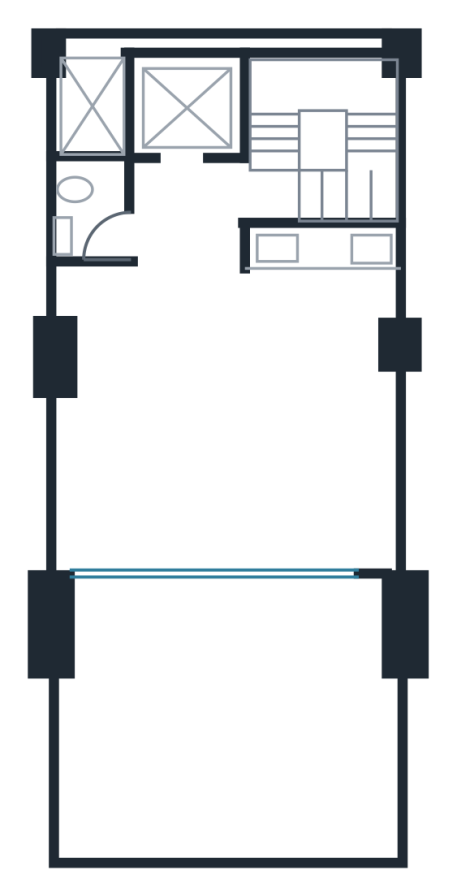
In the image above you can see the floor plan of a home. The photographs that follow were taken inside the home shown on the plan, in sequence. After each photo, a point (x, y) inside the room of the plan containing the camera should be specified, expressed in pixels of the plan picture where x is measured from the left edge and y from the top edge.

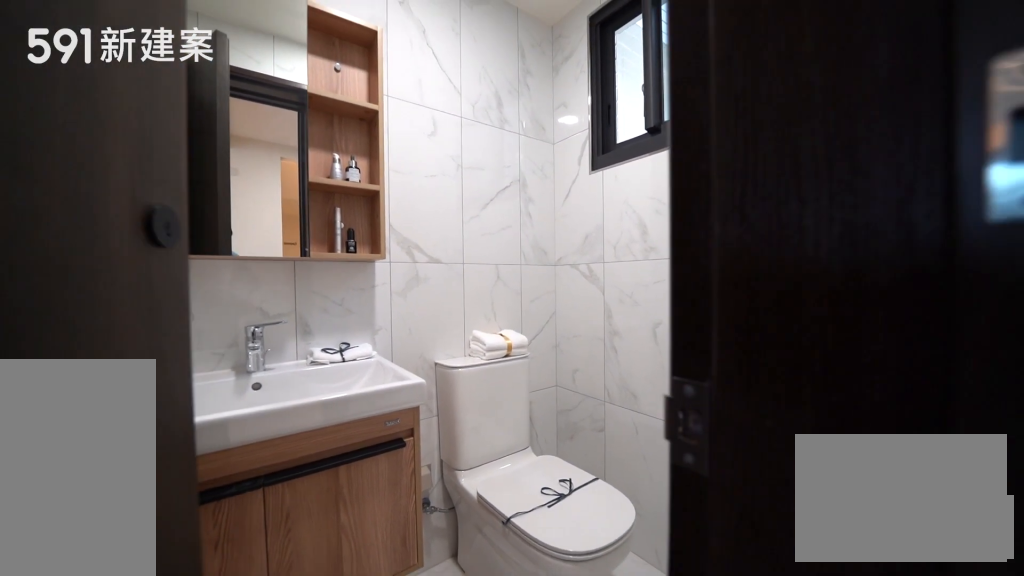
(88, 210)
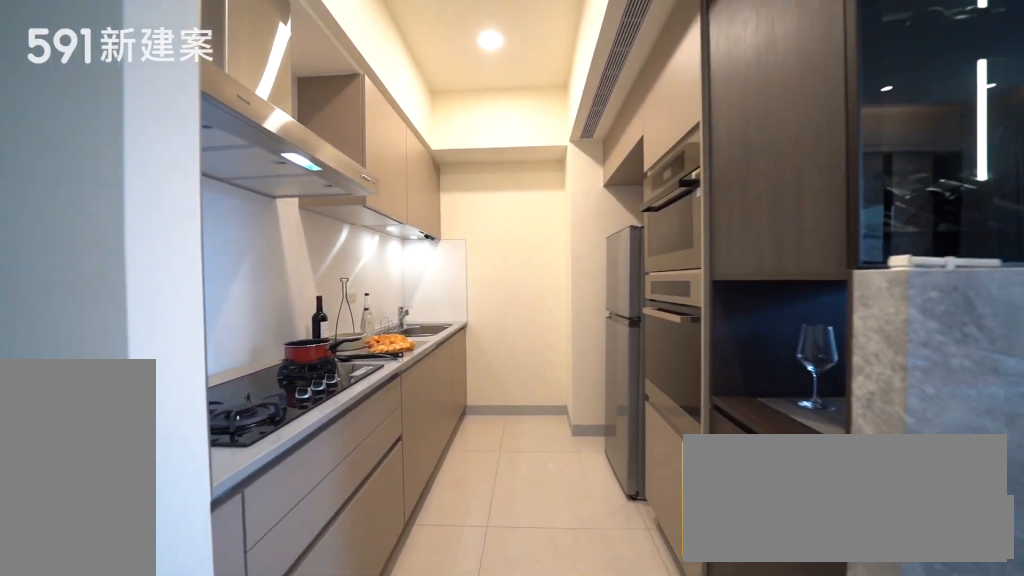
(335, 287)
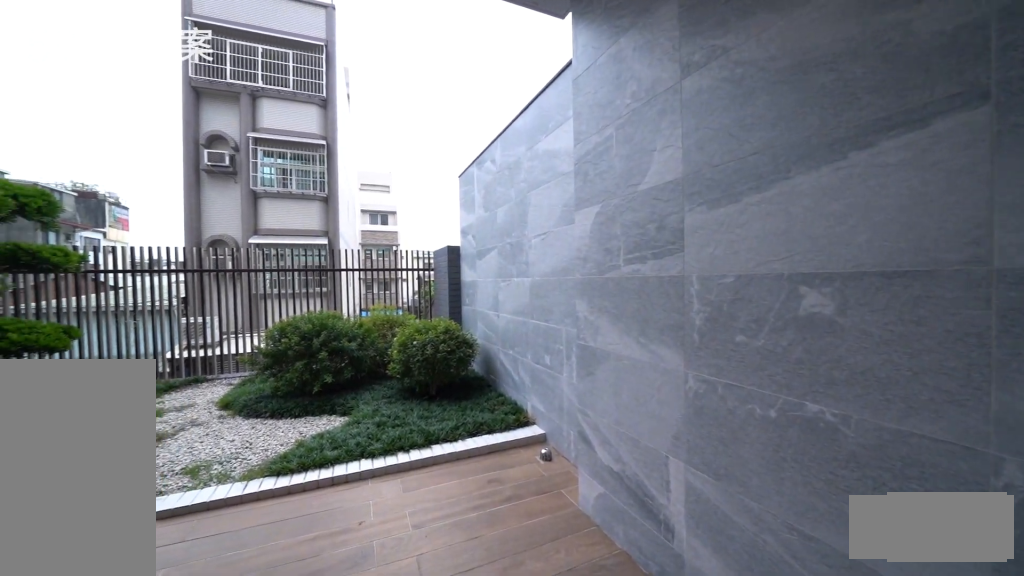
(226, 725)
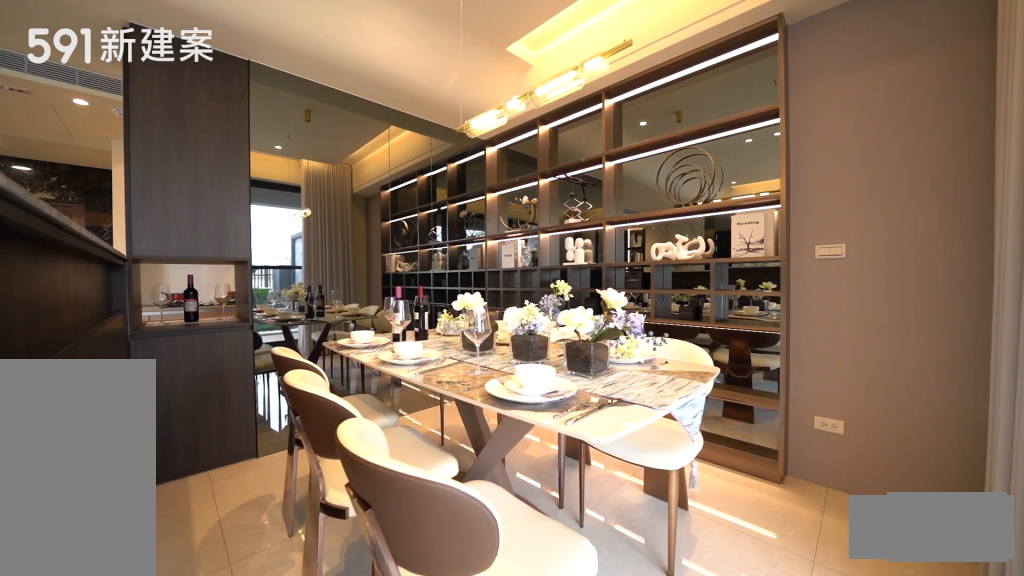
(339, 473)
